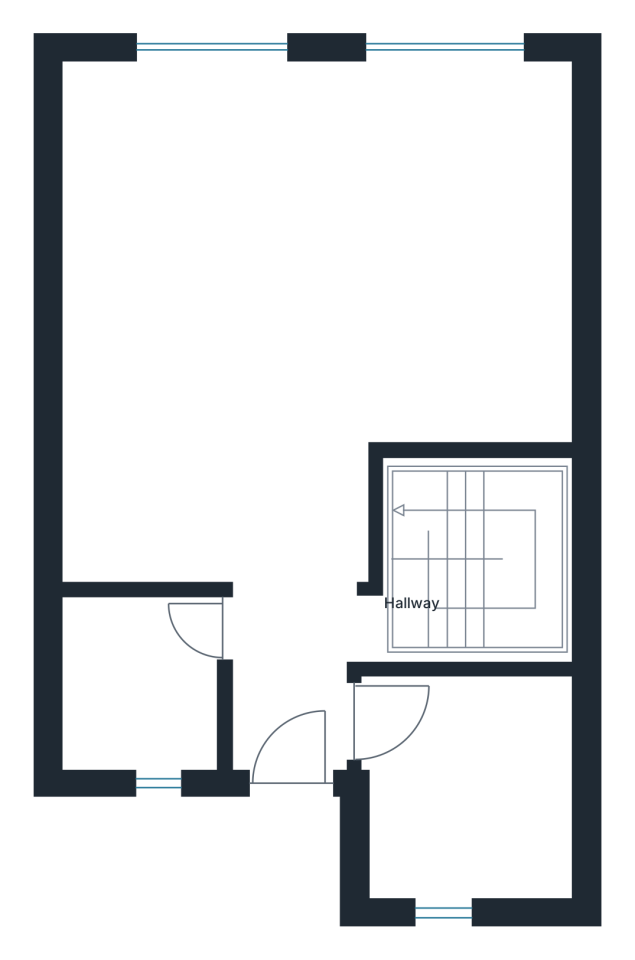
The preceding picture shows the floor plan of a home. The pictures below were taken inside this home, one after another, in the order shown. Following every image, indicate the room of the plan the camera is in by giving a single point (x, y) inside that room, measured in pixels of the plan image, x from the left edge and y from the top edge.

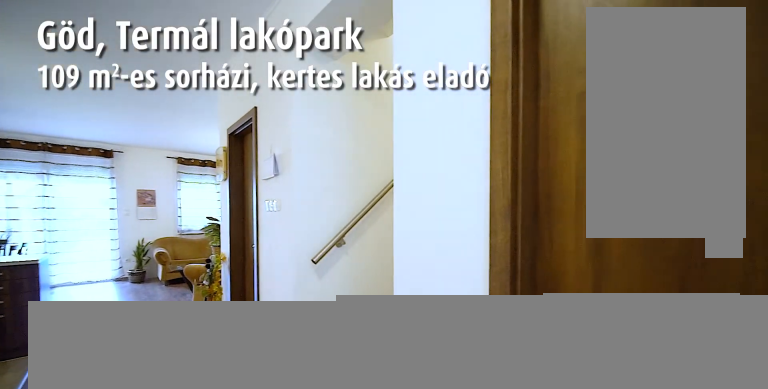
(296, 677)
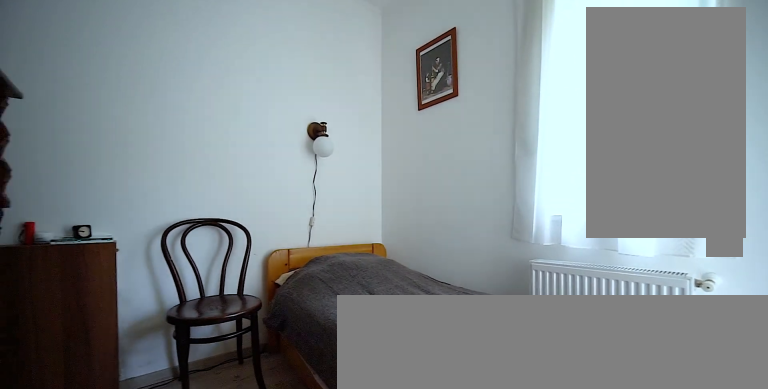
(473, 805)
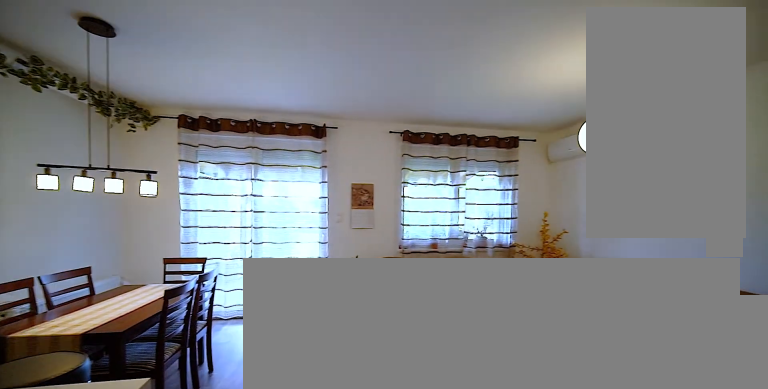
(321, 279)
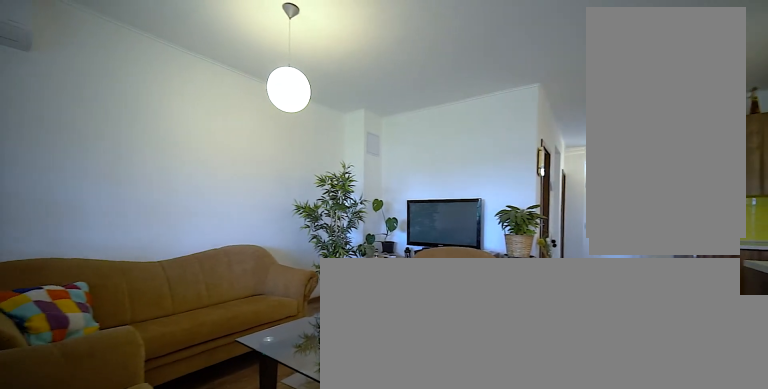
(321, 279)
